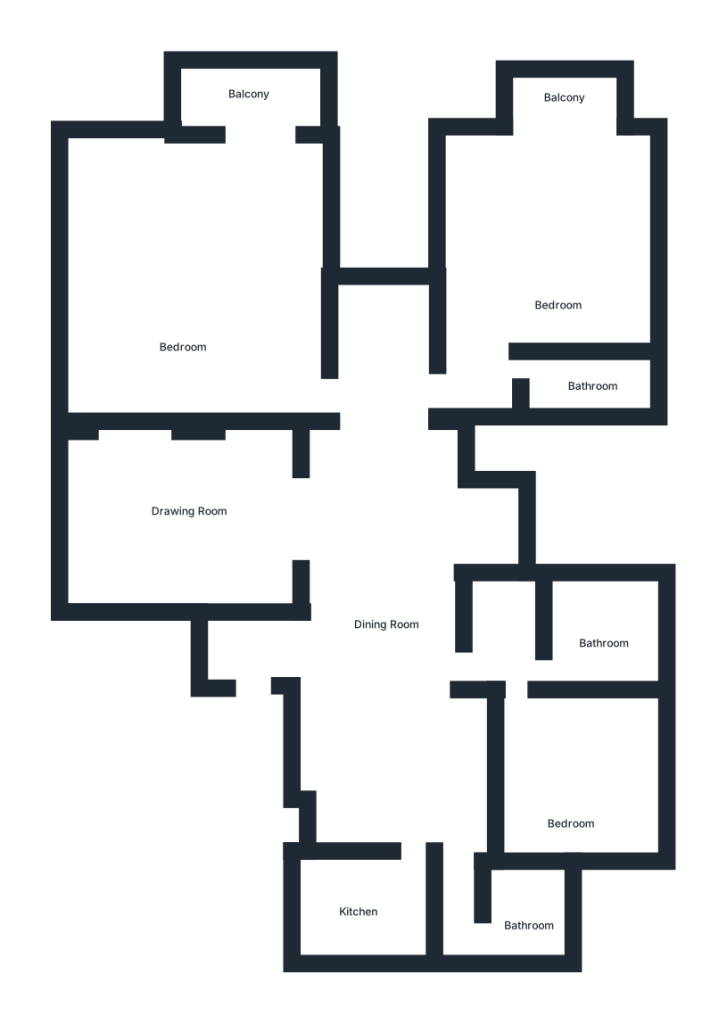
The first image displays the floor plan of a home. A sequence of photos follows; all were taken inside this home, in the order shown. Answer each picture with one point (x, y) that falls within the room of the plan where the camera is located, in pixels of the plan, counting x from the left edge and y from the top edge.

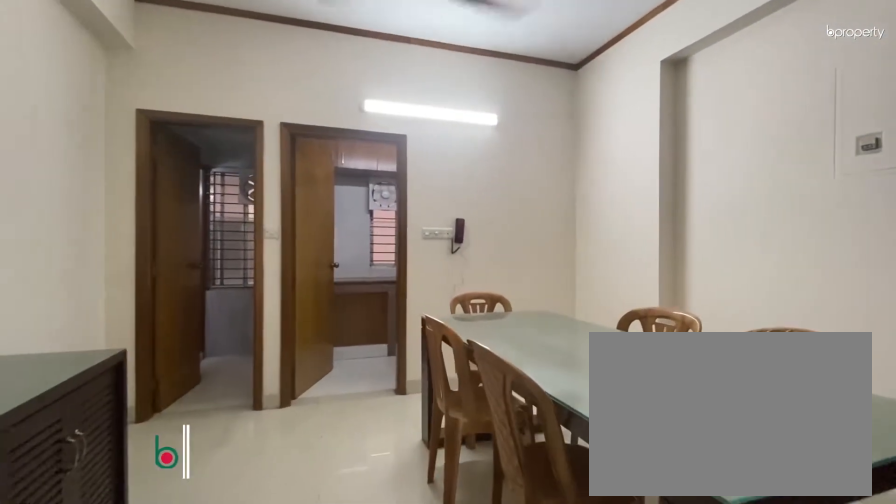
(381, 630)
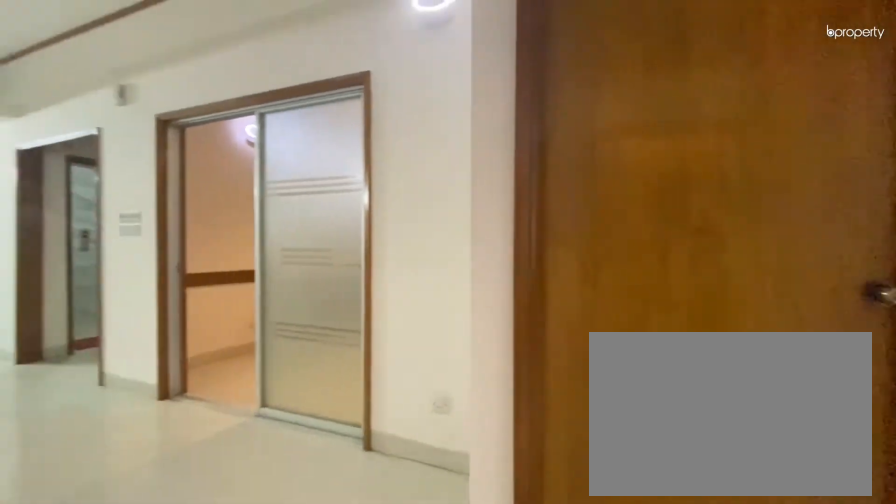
(384, 626)
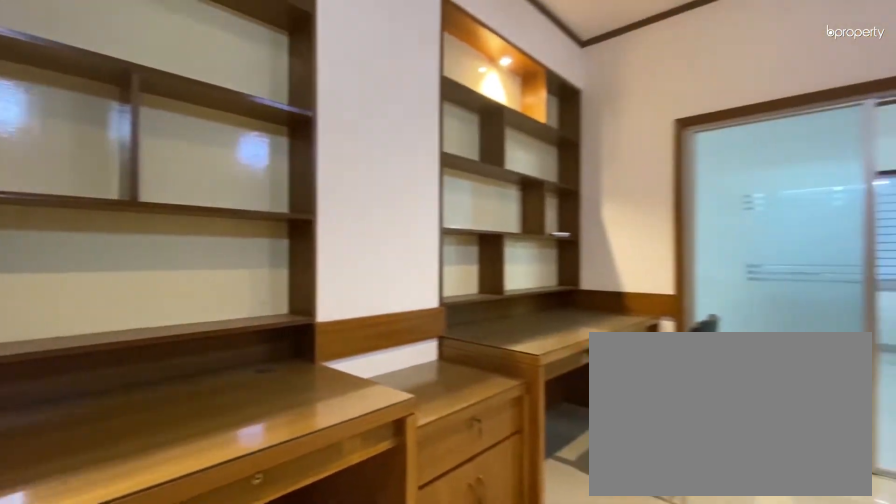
(196, 507)
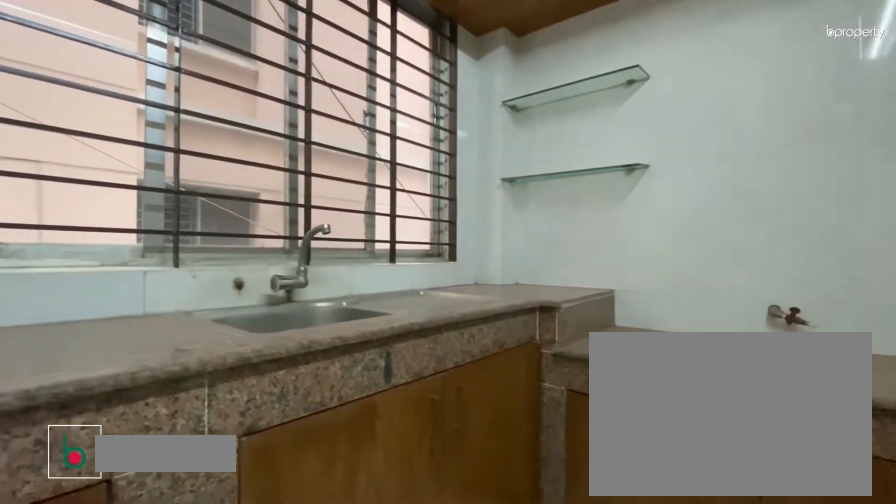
(357, 905)
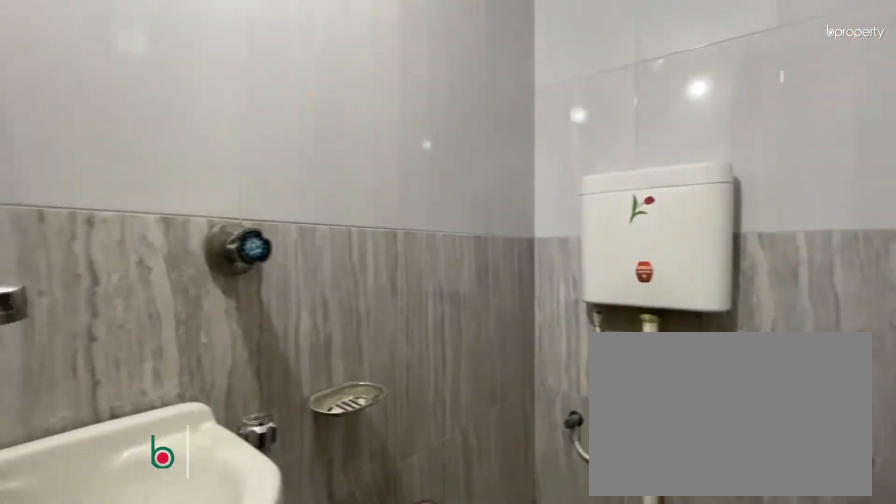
(524, 913)
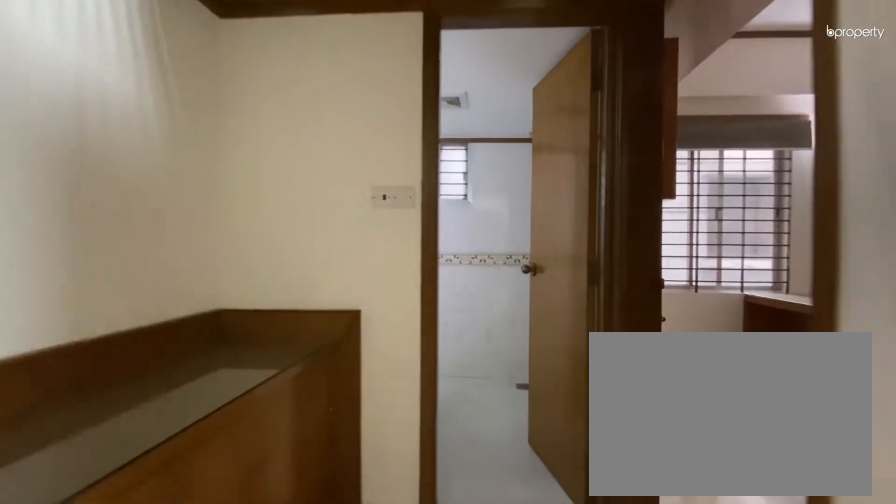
(499, 660)
